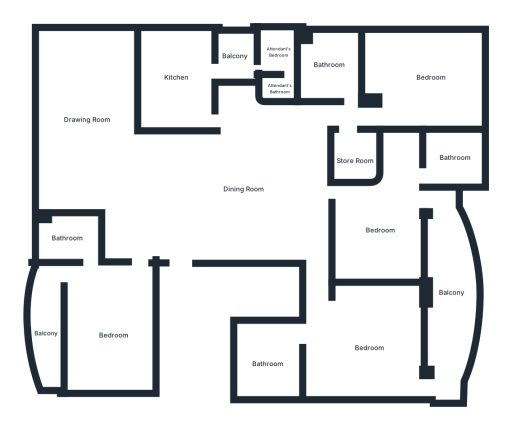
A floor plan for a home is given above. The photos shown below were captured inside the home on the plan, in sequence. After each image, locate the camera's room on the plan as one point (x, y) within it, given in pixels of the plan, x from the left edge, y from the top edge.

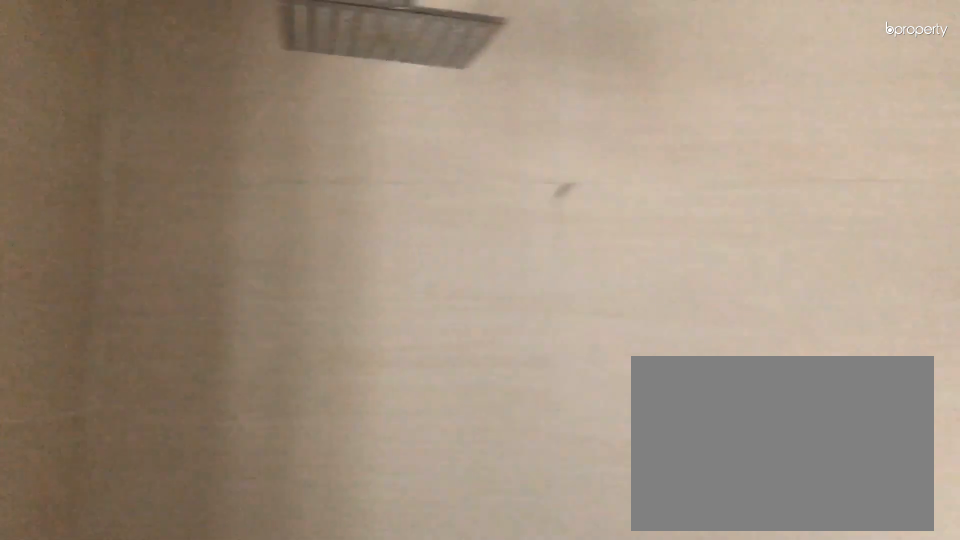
(69, 237)
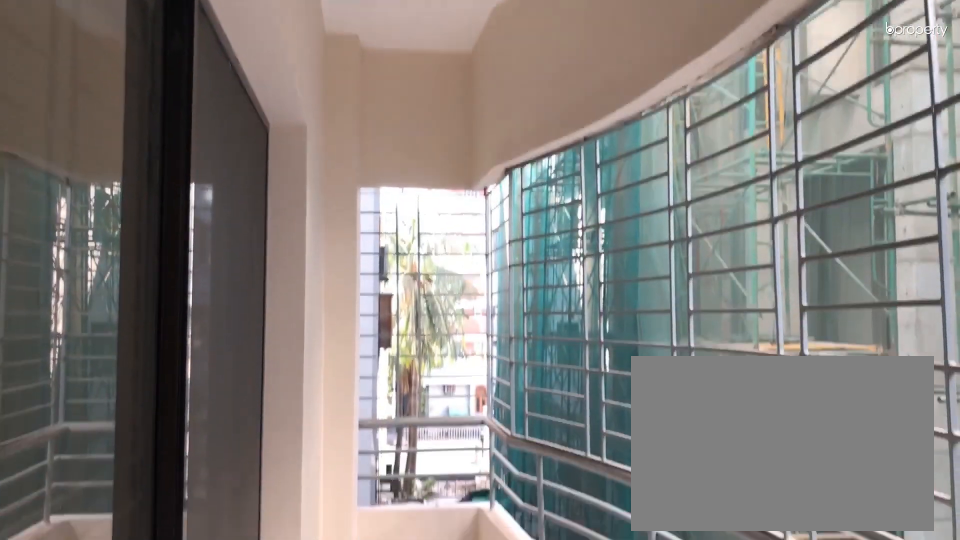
(48, 333)
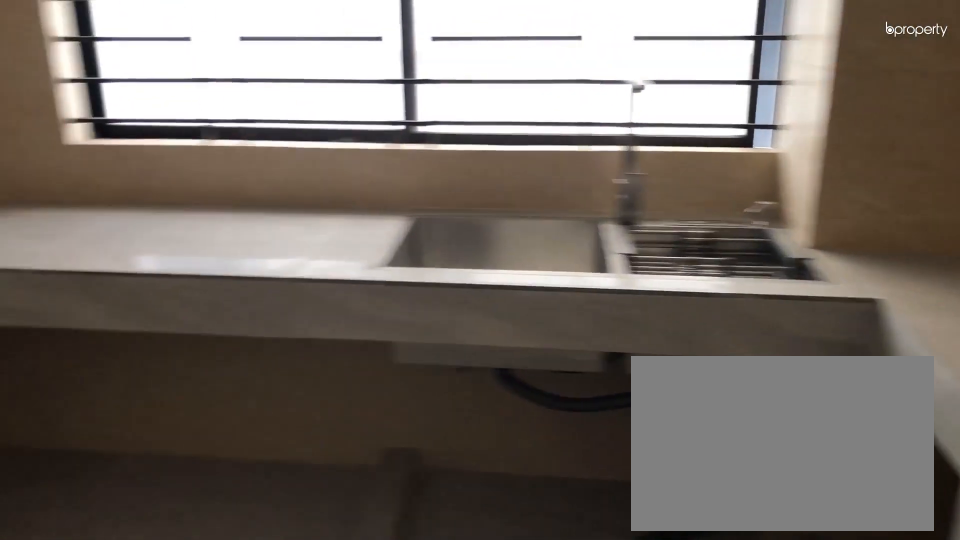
(176, 75)
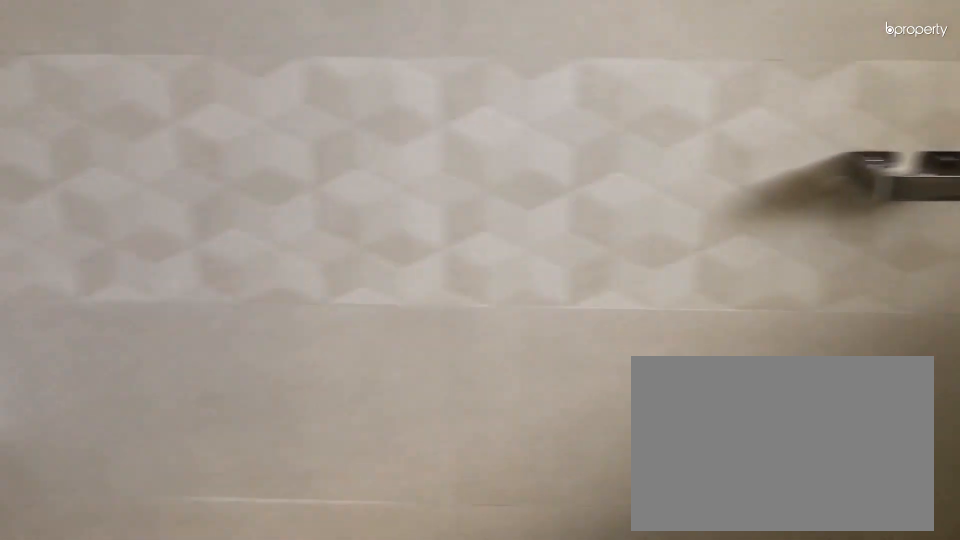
(449, 158)
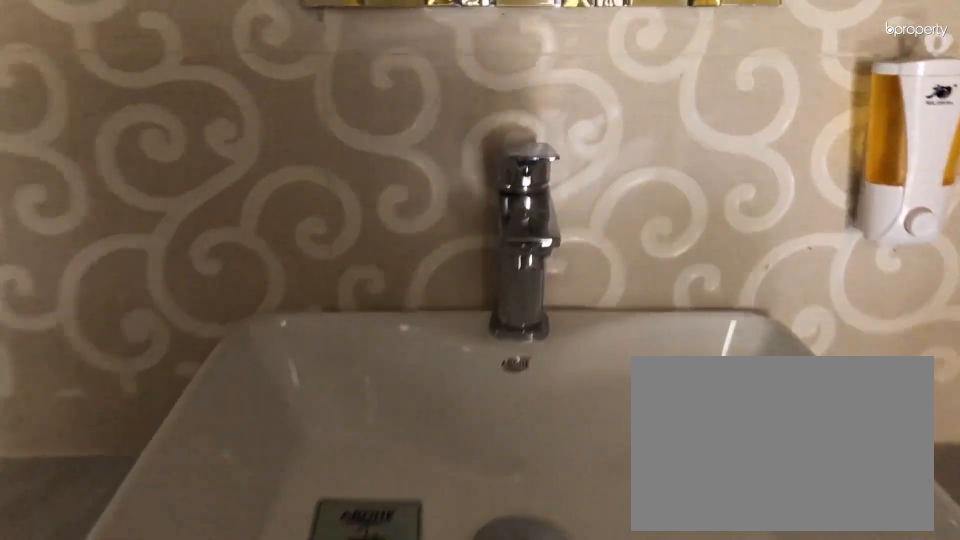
(265, 360)
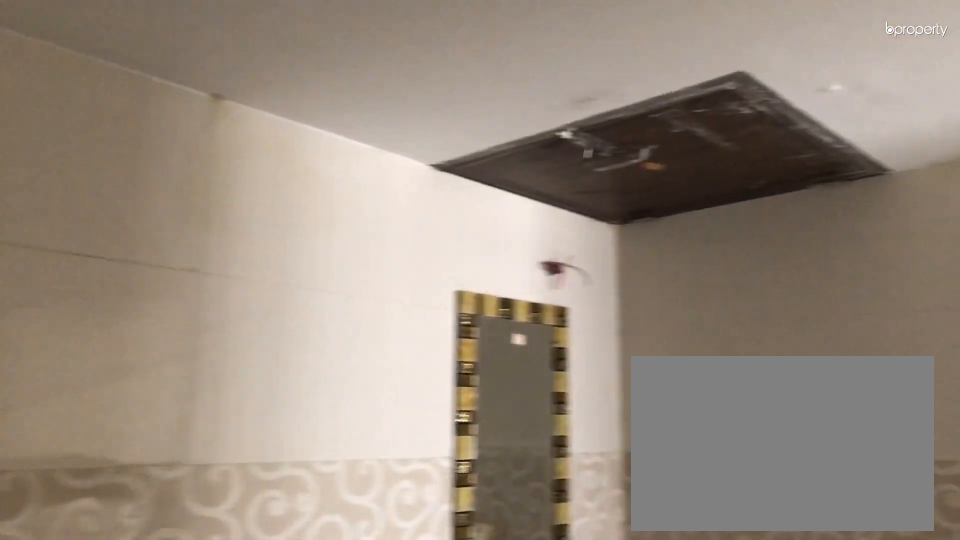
(265, 360)
